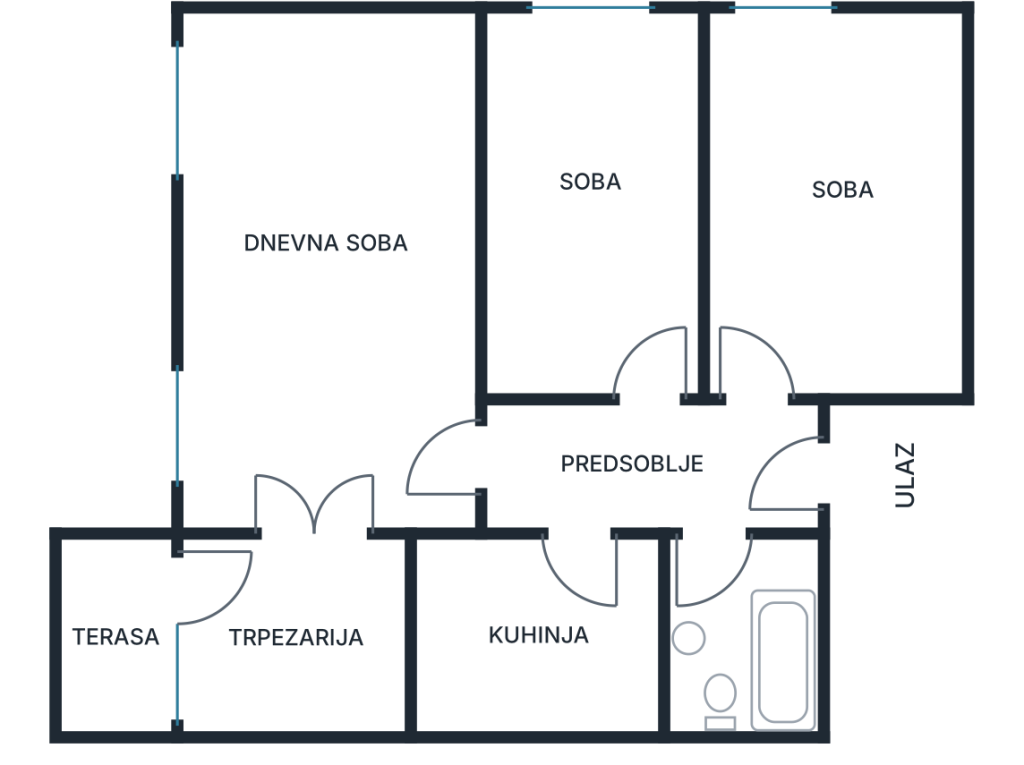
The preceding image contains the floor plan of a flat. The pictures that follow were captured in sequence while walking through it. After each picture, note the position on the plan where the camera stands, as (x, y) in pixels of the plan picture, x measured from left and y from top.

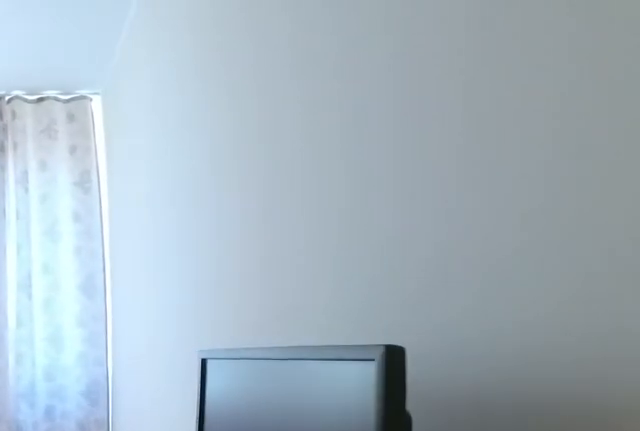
(637, 309)
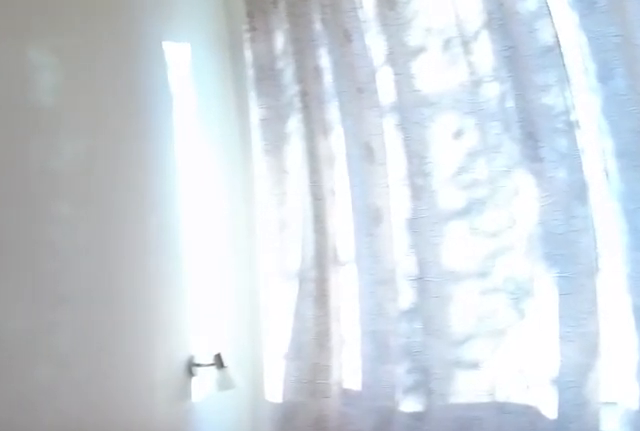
(645, 172)
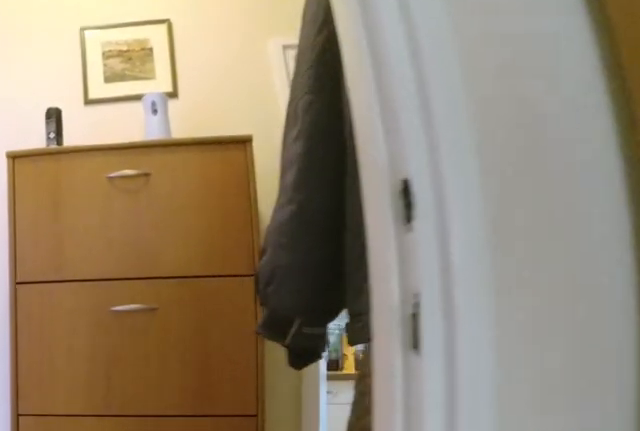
(638, 346)
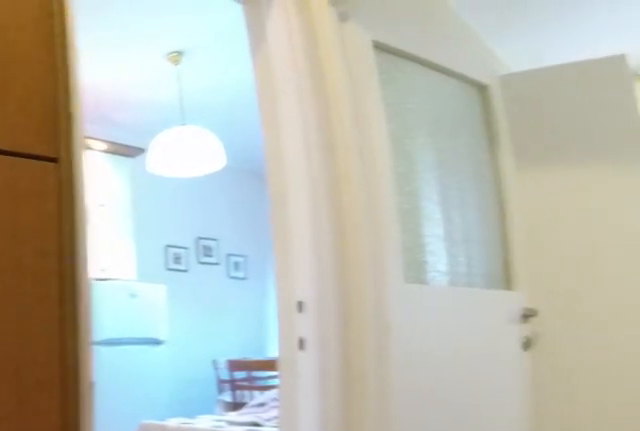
(668, 453)
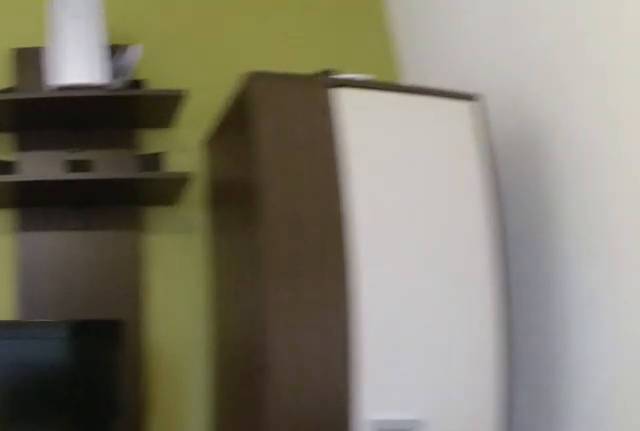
(361, 105)
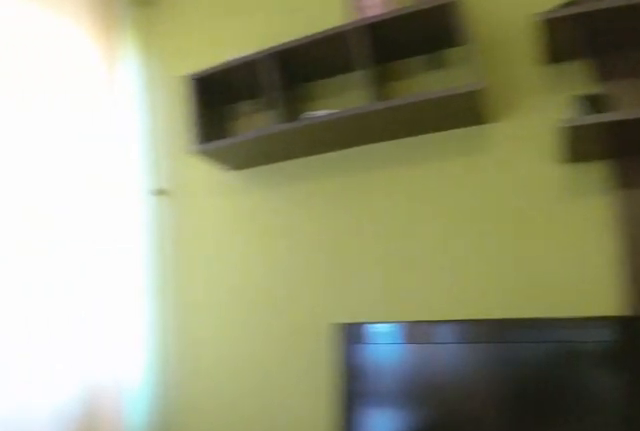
(375, 94)
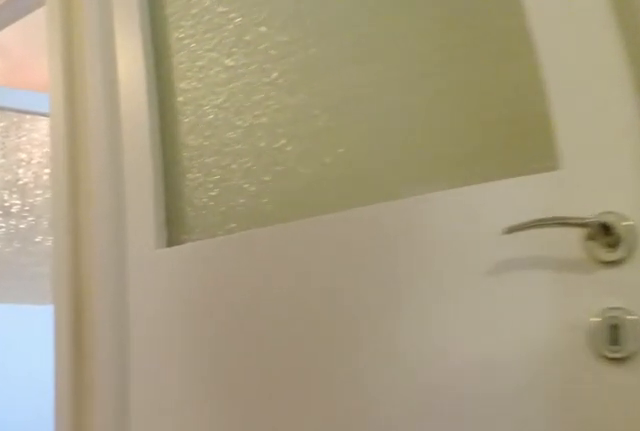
(393, 432)
